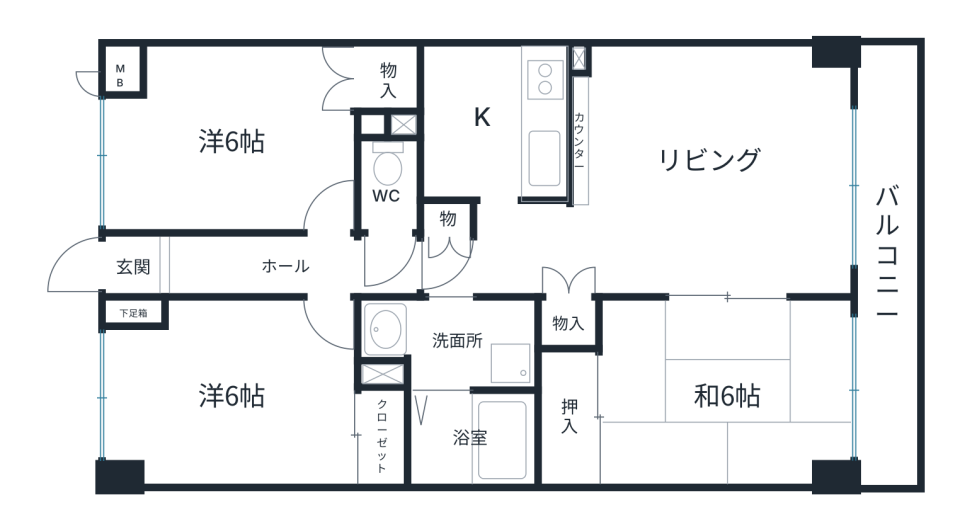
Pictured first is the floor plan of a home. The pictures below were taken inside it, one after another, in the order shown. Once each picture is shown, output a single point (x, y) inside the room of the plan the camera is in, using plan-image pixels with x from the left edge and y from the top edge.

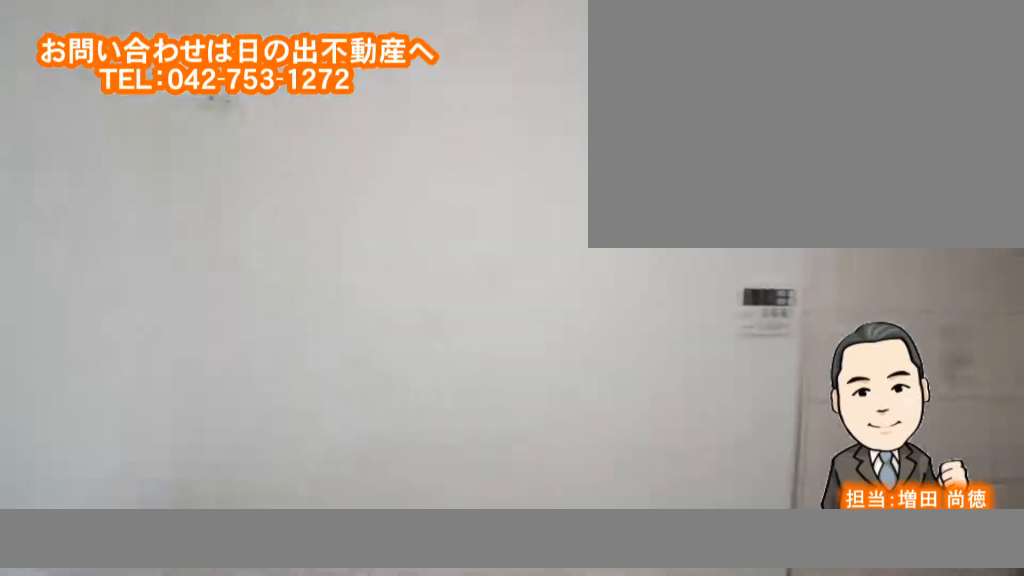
(477, 124)
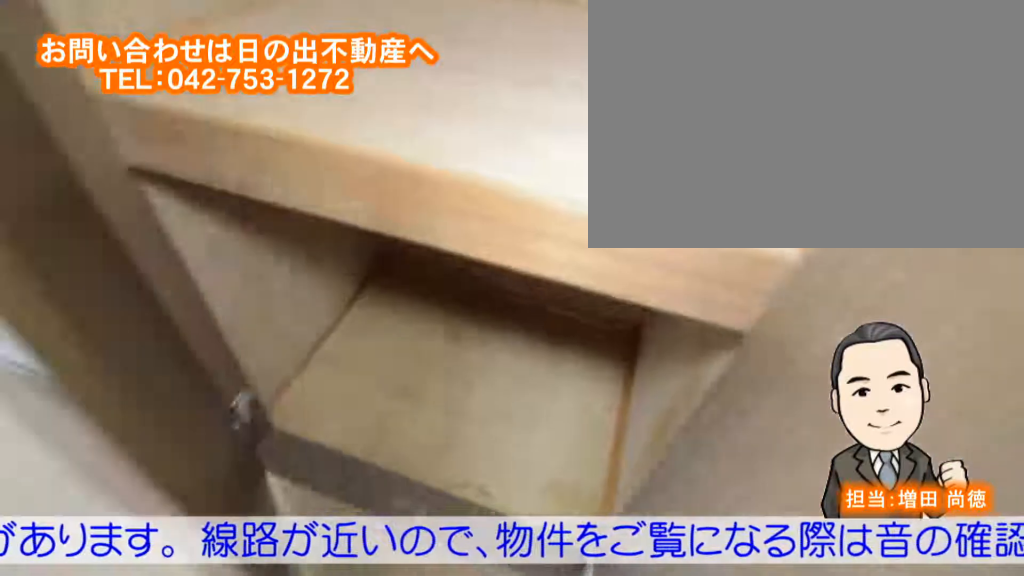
(702, 204)
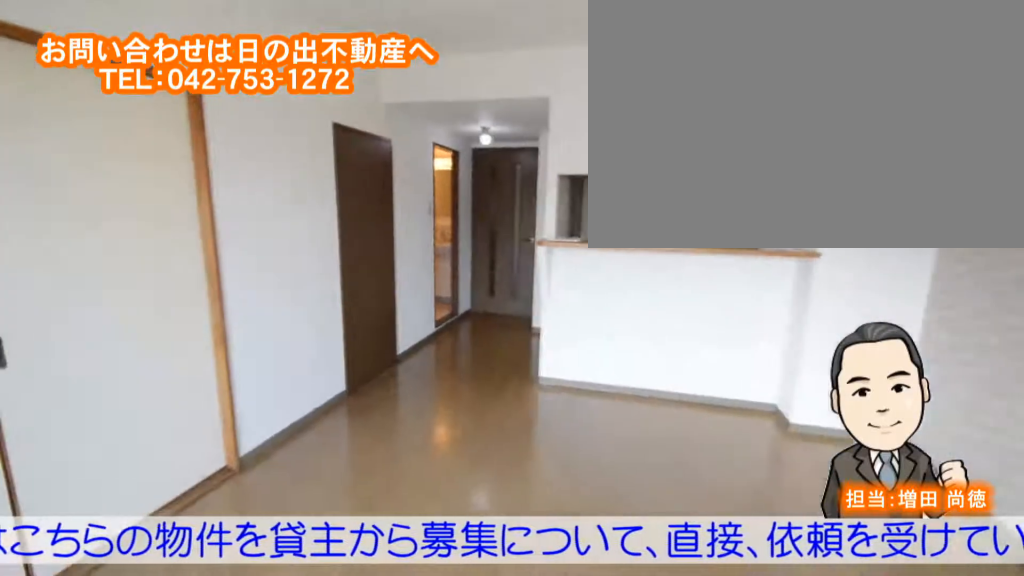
(701, 204)
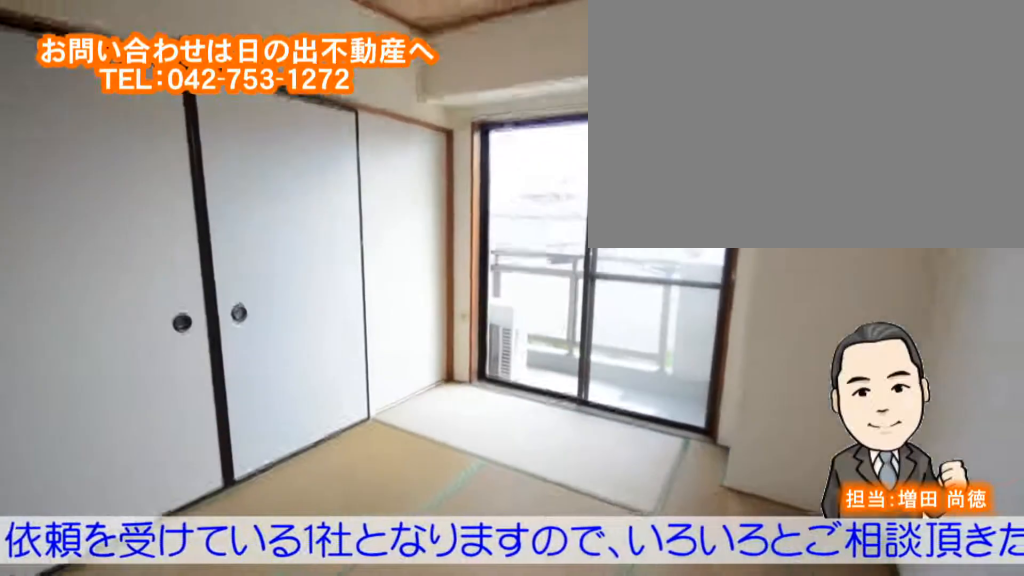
(663, 381)
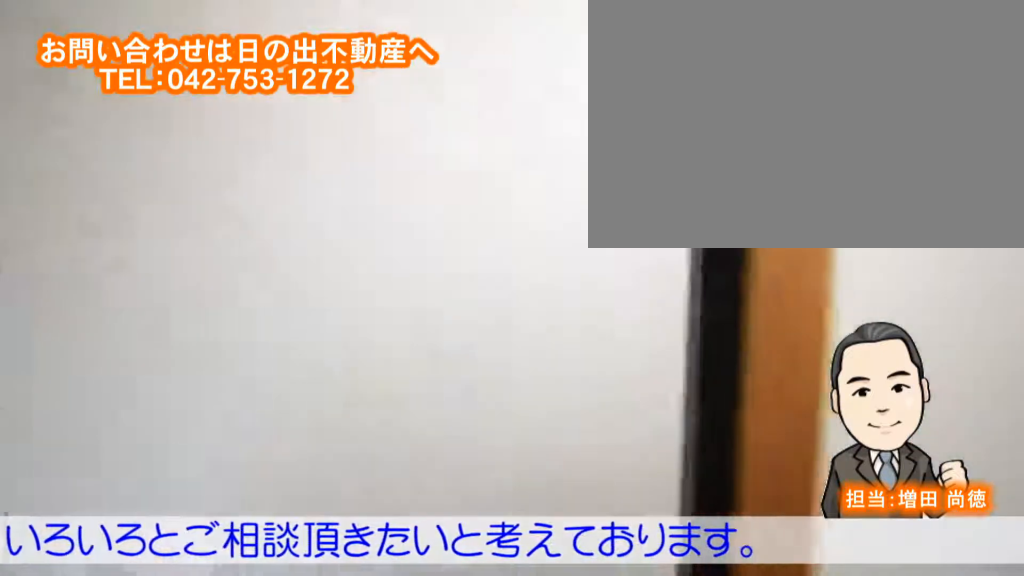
(662, 383)
